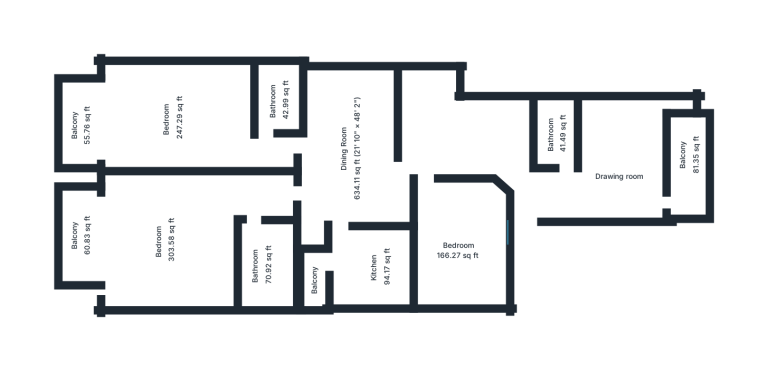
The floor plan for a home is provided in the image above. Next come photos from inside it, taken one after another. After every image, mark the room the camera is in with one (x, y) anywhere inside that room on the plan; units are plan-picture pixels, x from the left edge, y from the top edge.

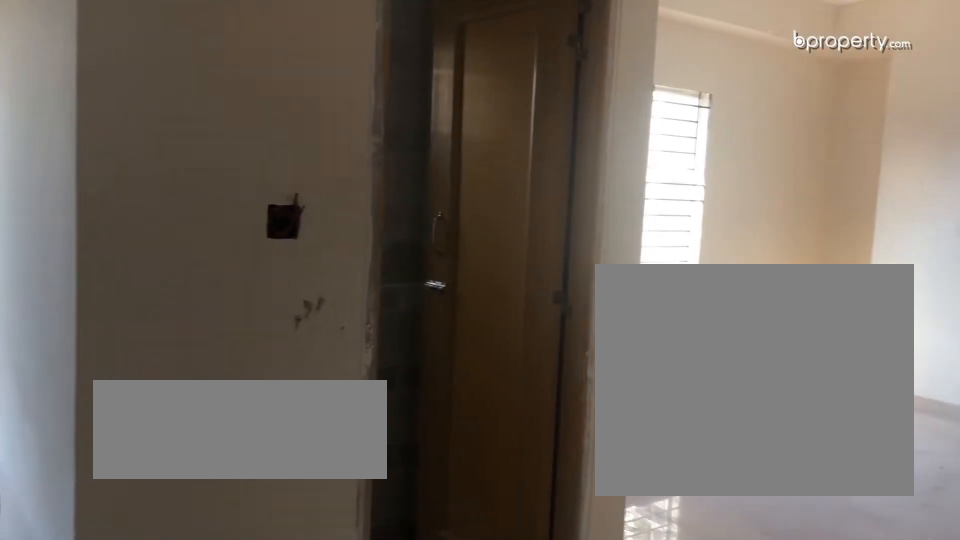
(604, 206)
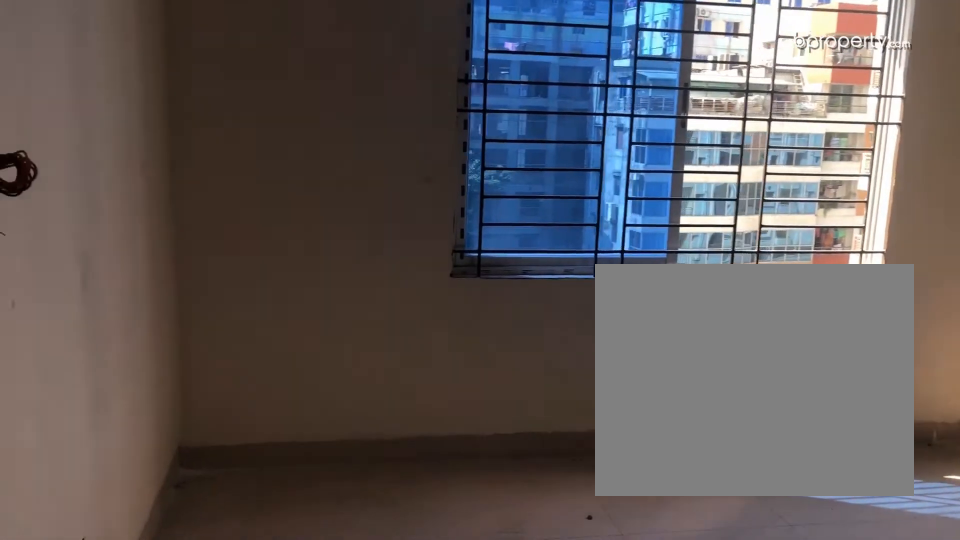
(604, 206)
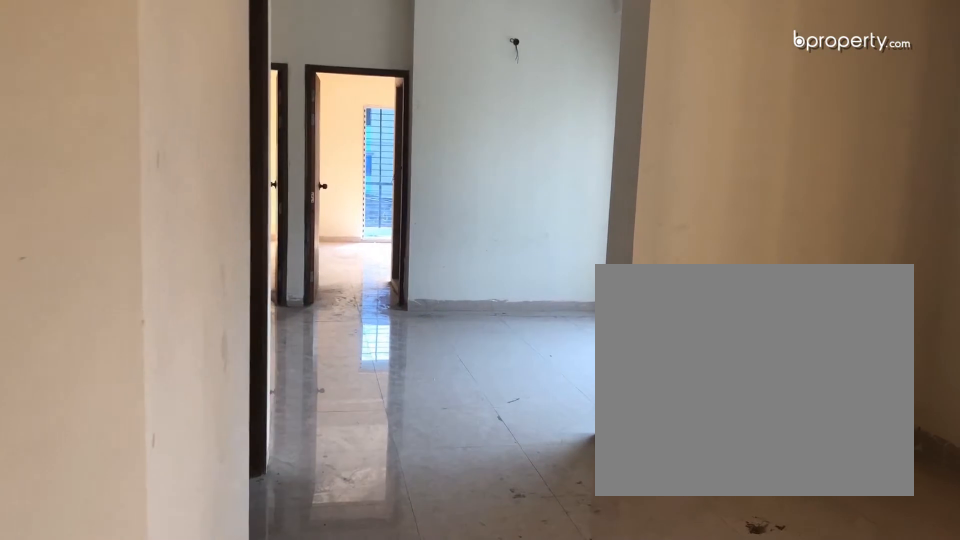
(469, 134)
